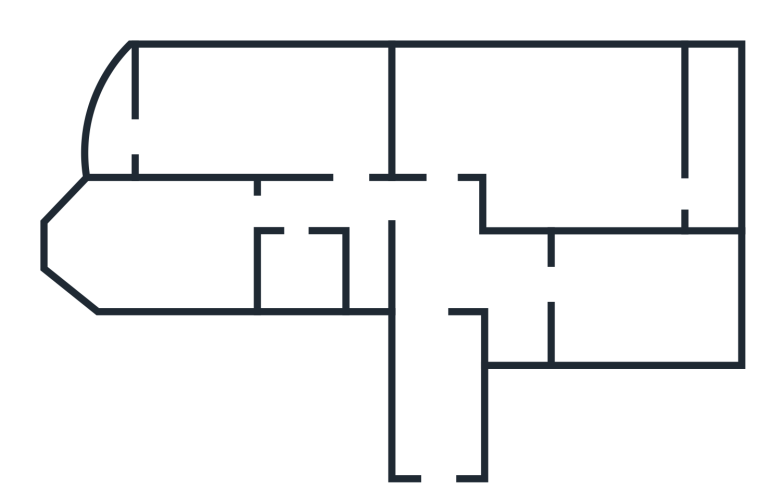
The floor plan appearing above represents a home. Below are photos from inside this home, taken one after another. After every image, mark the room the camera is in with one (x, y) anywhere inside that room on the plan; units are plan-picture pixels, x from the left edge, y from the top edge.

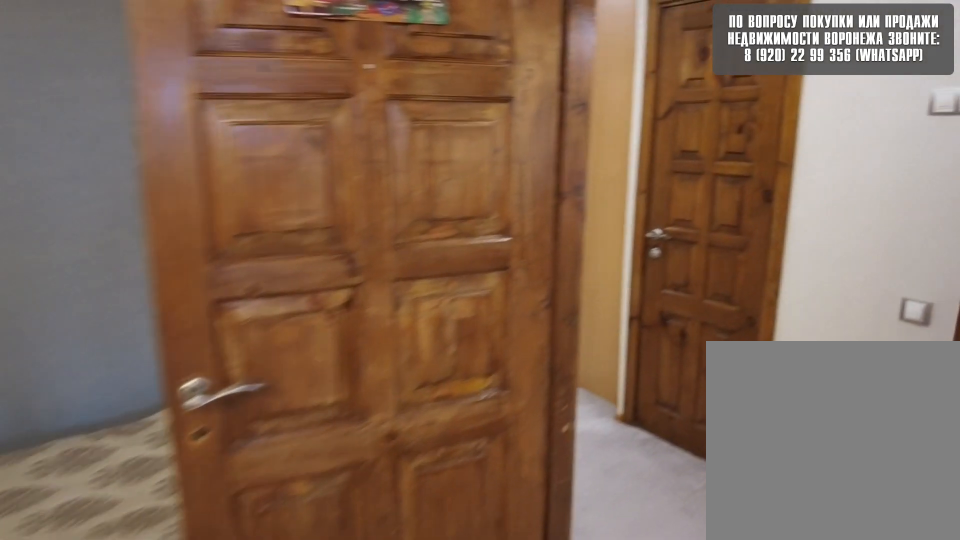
(292, 149)
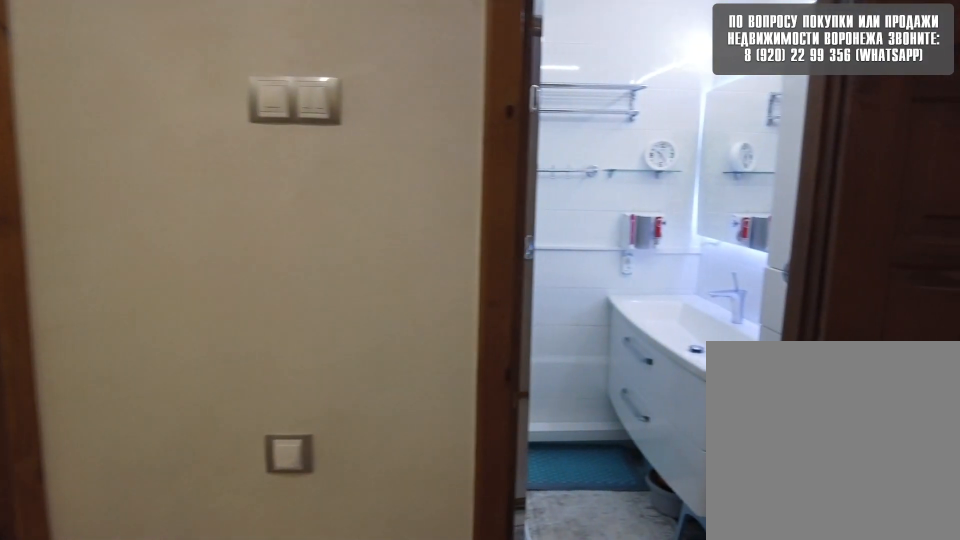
(366, 191)
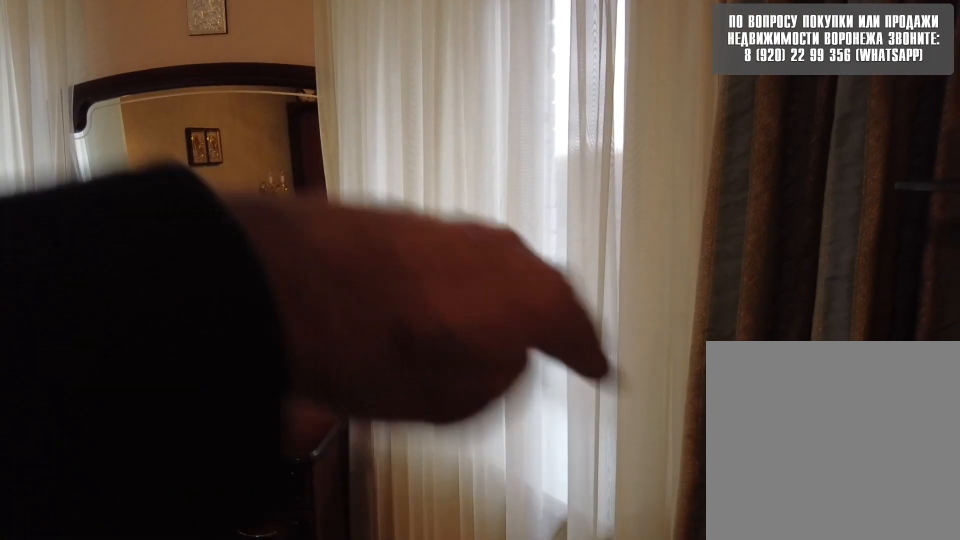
(178, 238)
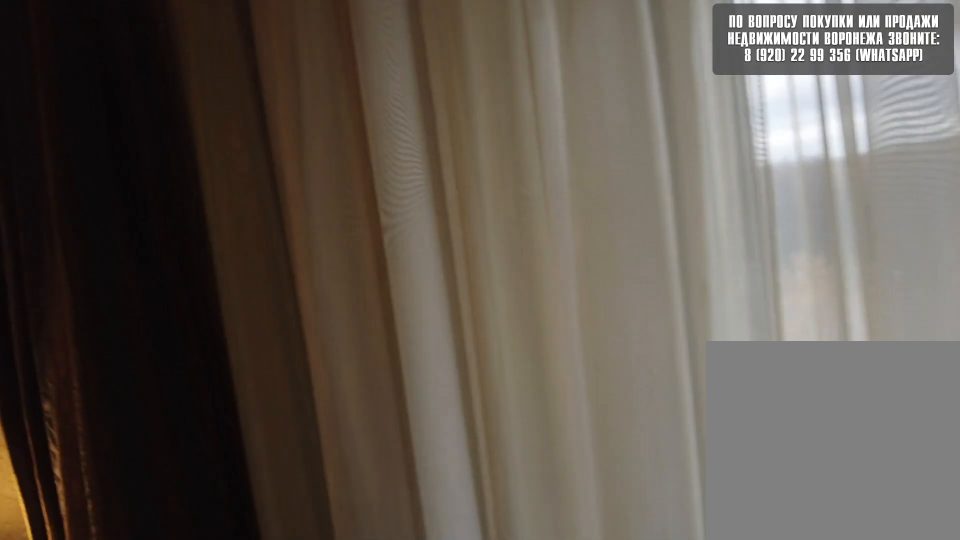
(178, 238)
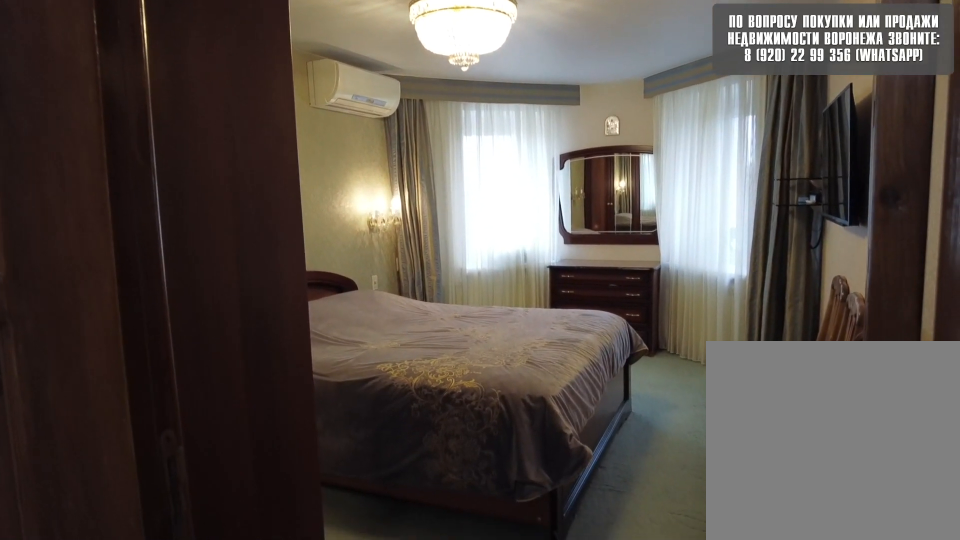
(295, 224)
